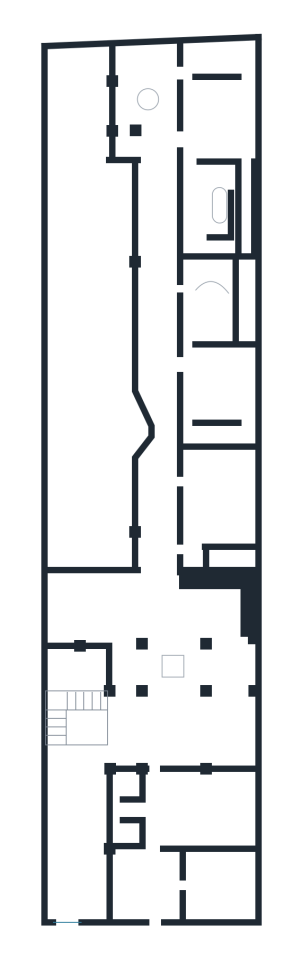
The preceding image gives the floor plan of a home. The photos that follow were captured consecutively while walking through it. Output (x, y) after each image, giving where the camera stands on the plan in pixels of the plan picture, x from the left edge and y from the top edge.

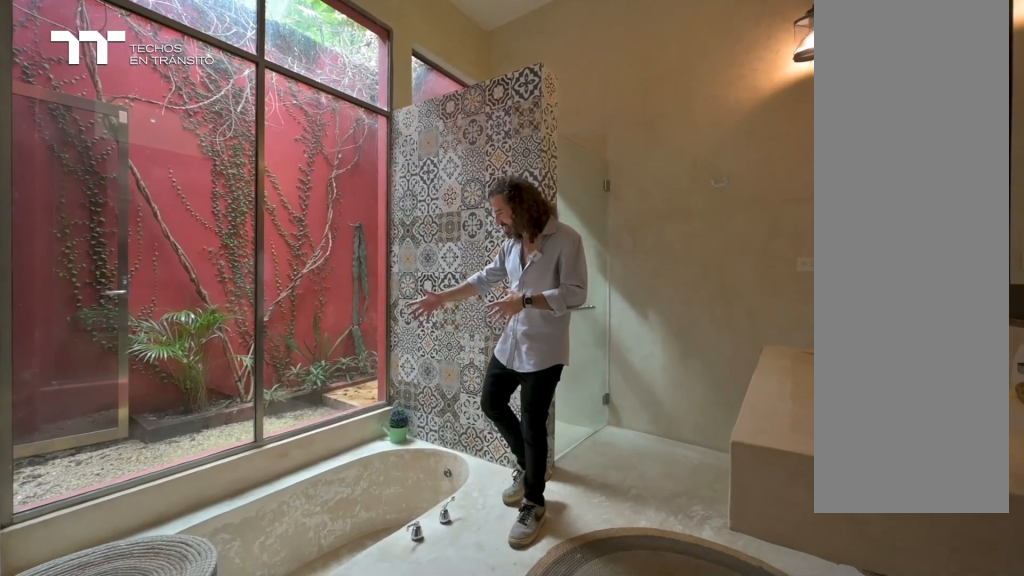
(201, 210)
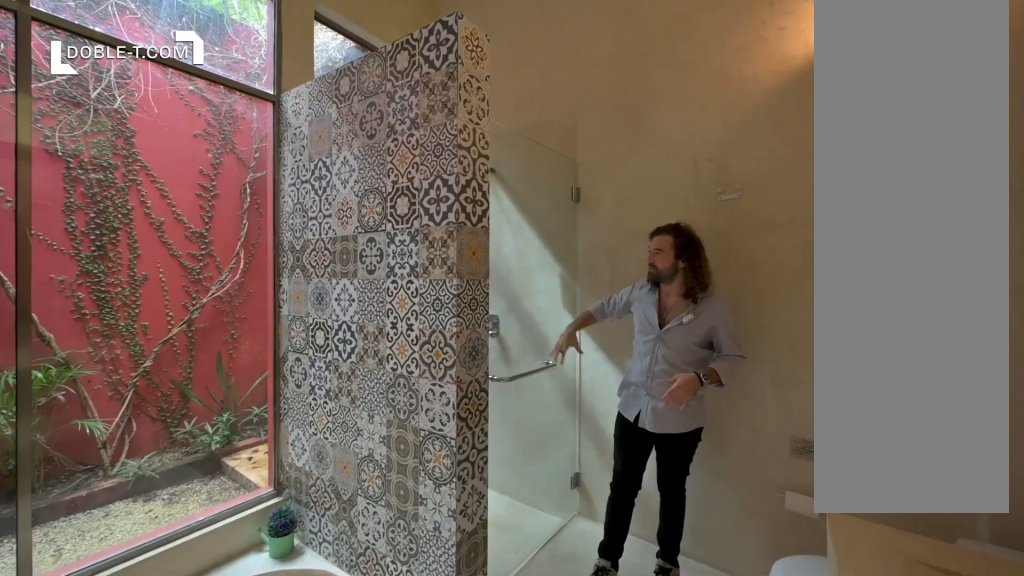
(201, 210)
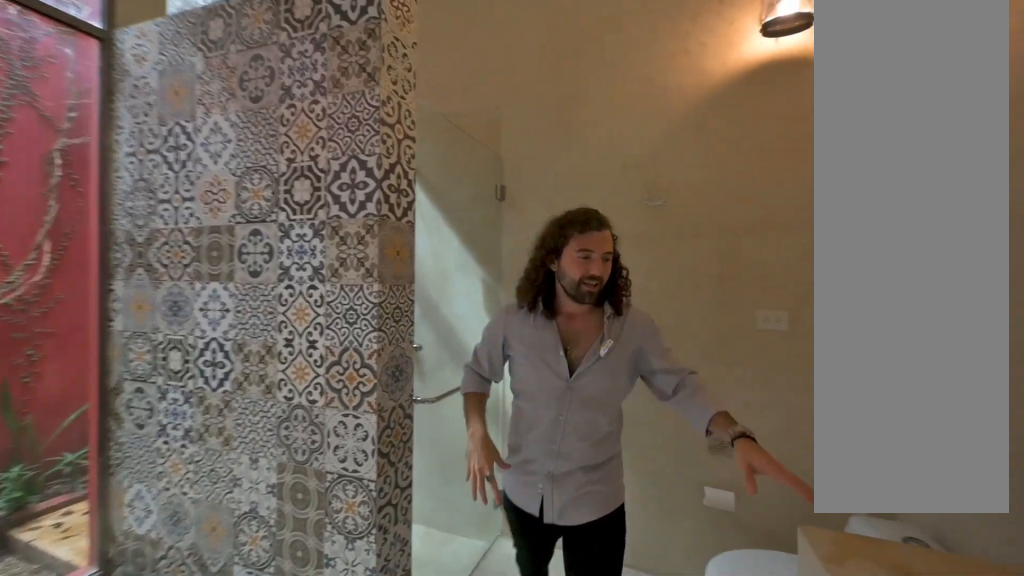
(201, 210)
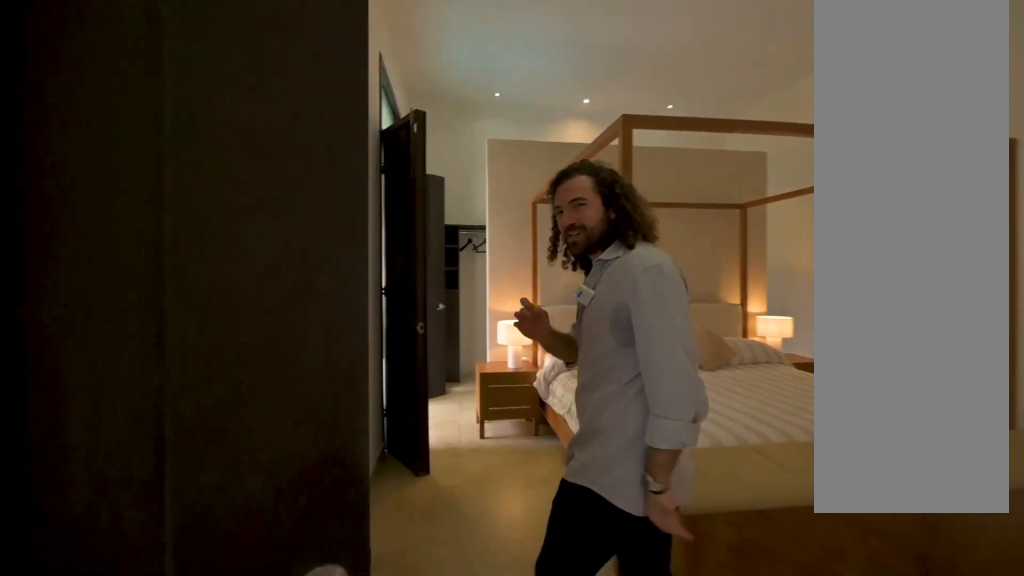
(193, 123)
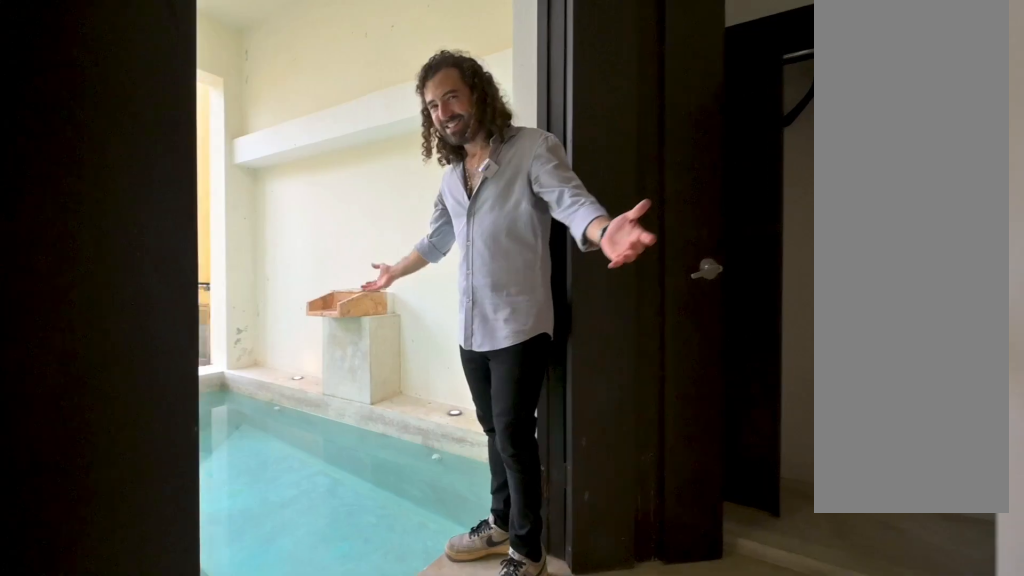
(195, 66)
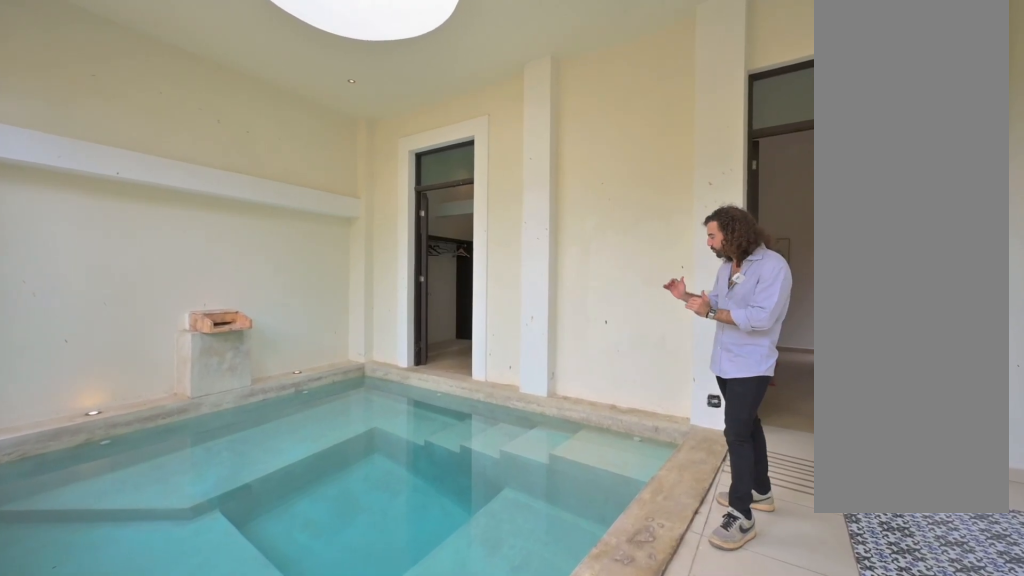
(167, 138)
